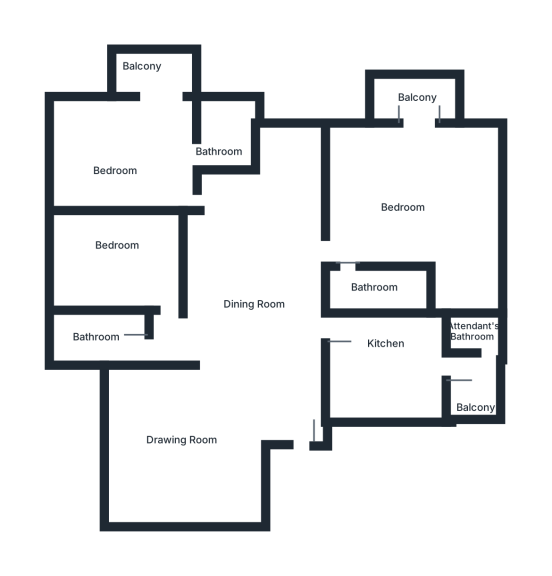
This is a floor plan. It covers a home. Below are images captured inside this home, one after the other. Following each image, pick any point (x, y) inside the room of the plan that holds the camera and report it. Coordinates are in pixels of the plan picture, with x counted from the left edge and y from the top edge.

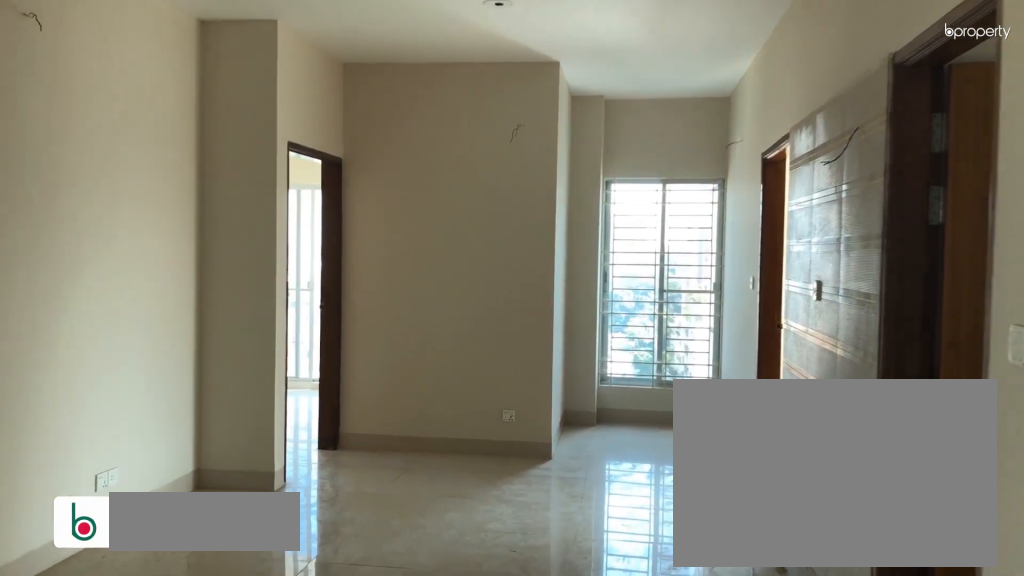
(255, 370)
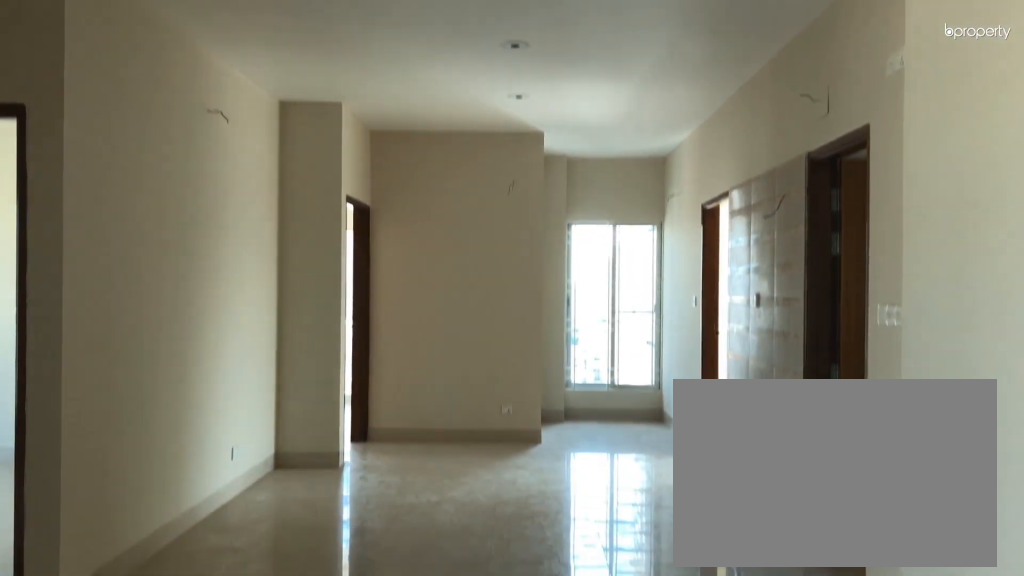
(242, 379)
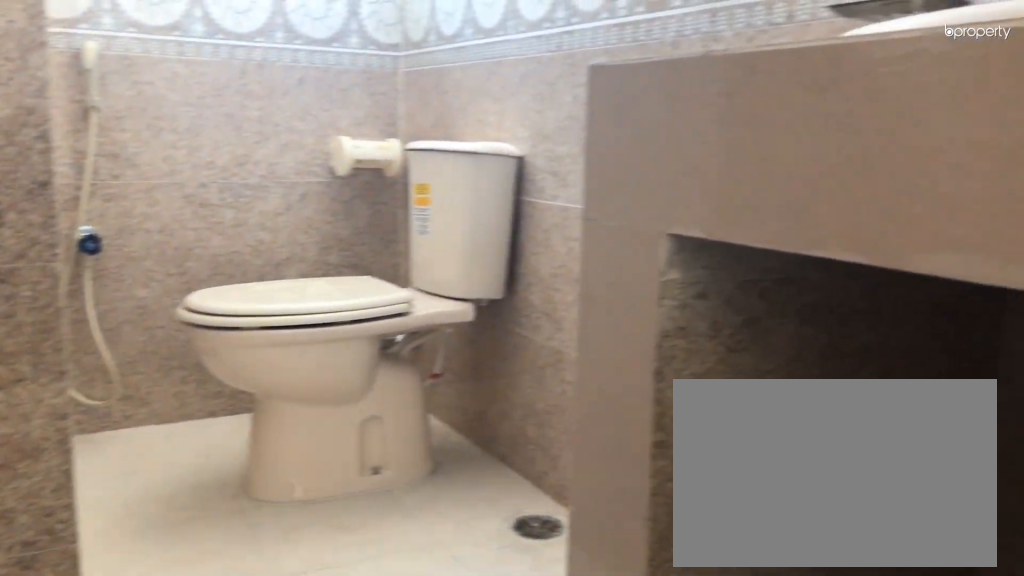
(122, 336)
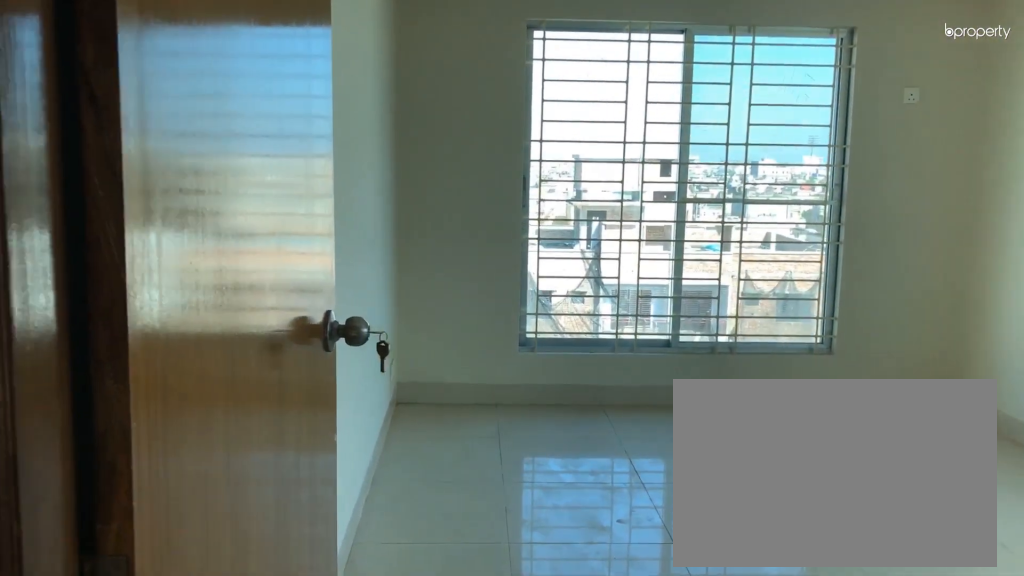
(231, 207)
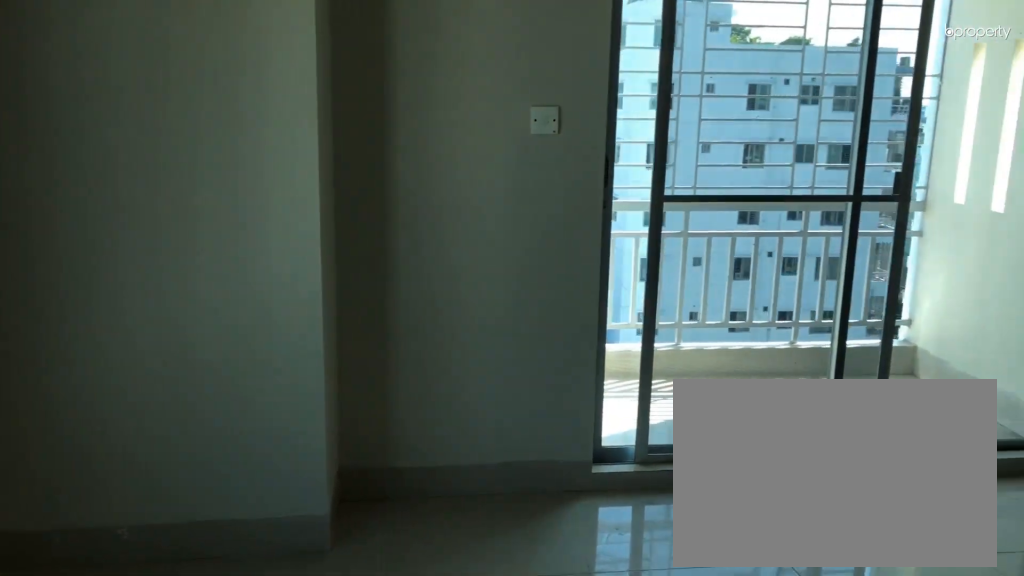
(132, 152)
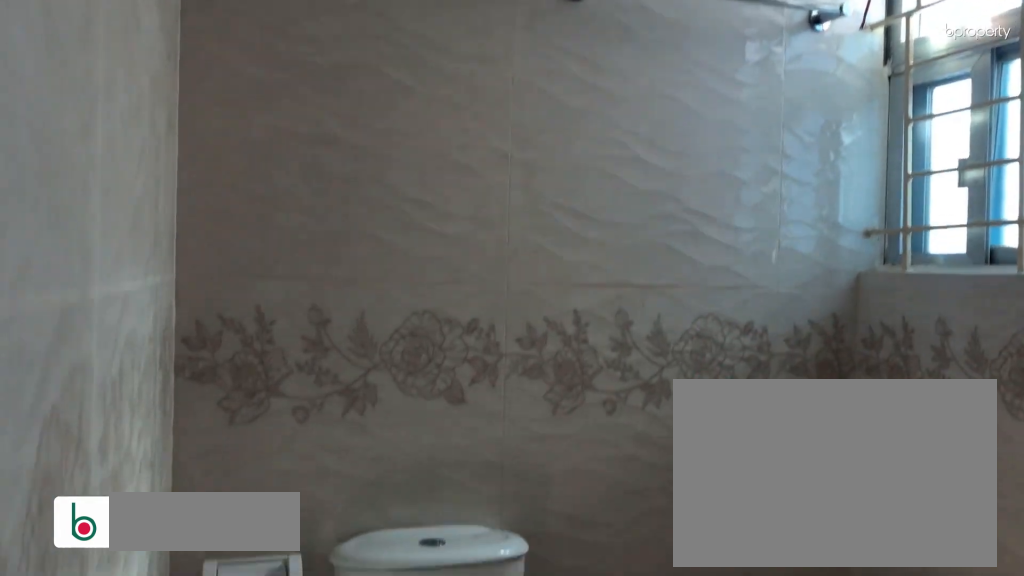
(227, 141)
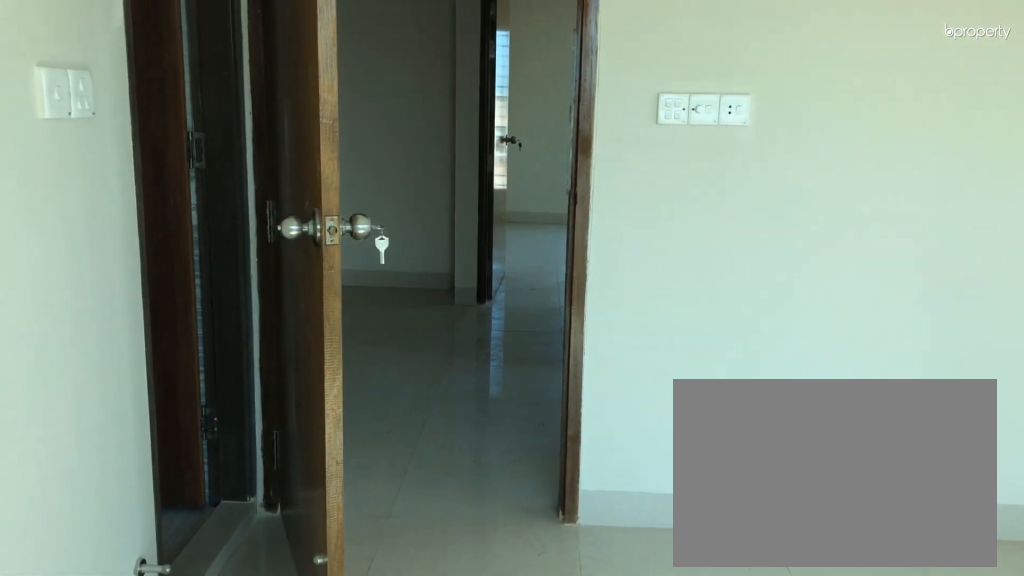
(414, 203)
